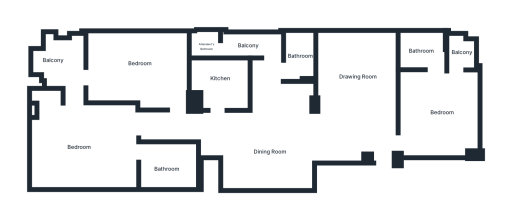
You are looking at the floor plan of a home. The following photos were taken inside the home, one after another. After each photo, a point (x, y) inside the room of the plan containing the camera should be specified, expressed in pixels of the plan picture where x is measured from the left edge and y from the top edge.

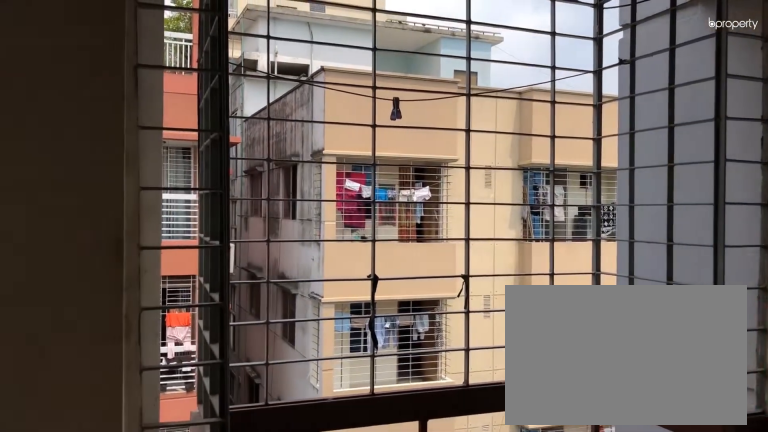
(60, 64)
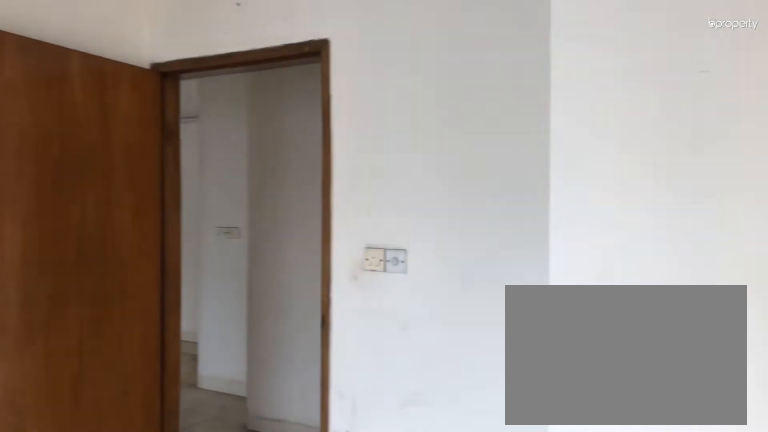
(138, 66)
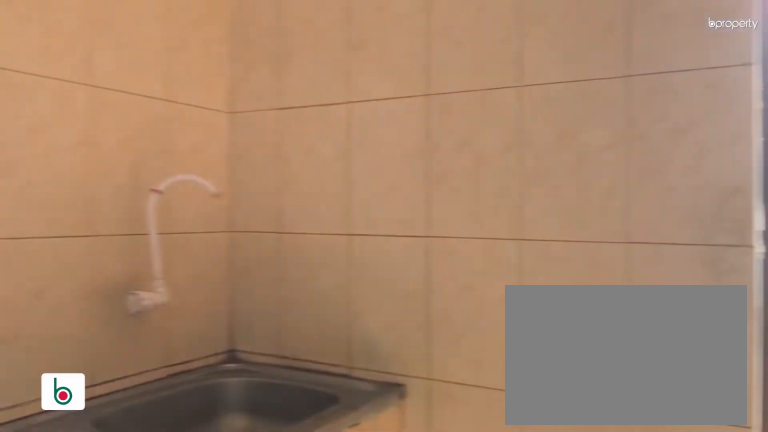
(222, 80)
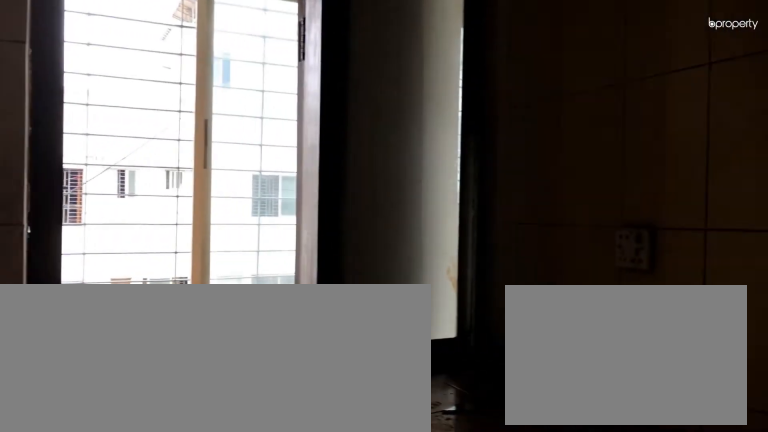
(222, 80)
